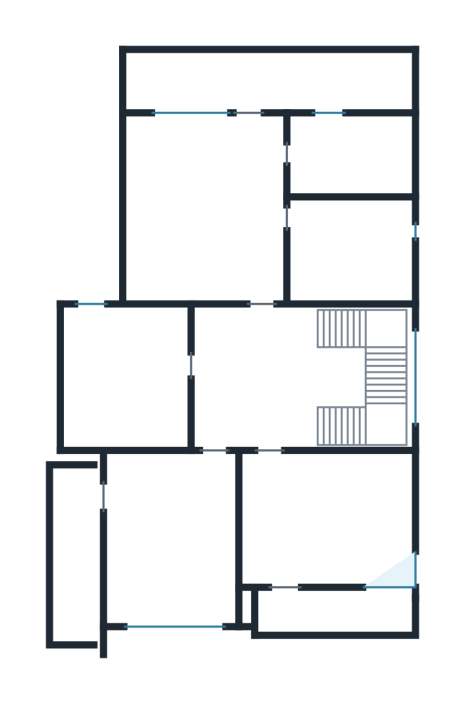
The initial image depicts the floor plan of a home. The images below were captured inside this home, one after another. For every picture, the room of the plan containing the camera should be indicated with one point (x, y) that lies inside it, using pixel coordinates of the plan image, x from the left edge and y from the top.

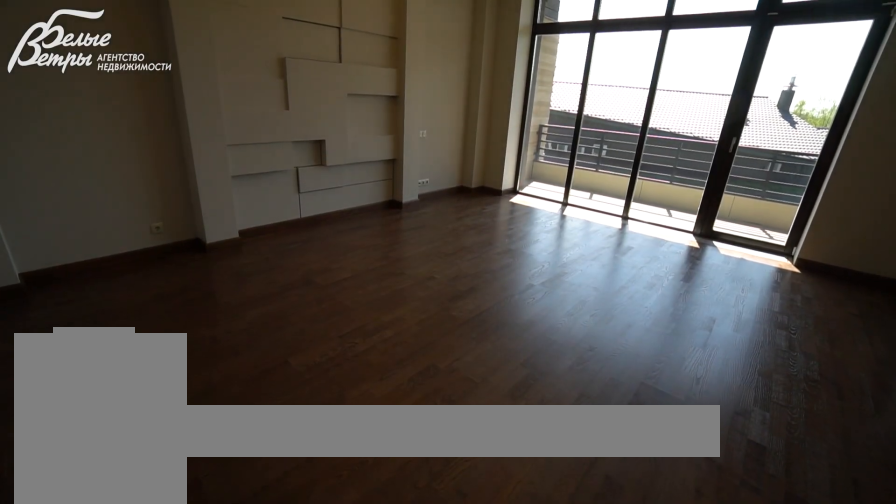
(201, 207)
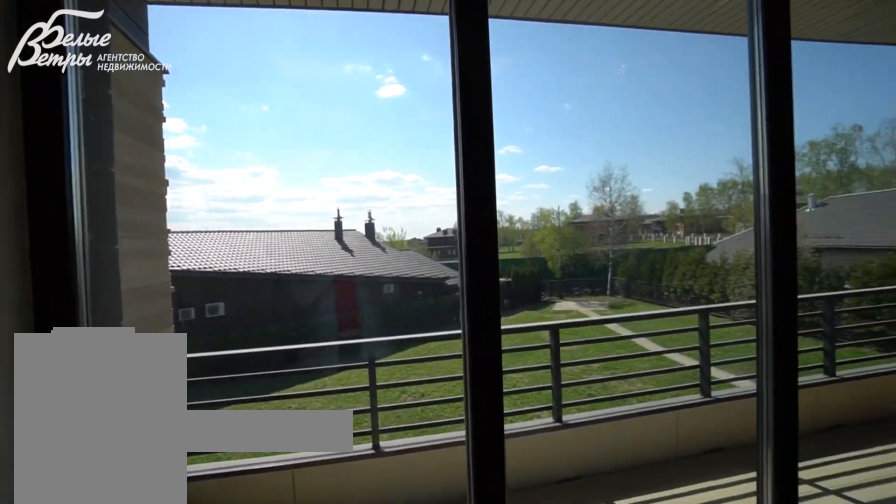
(203, 208)
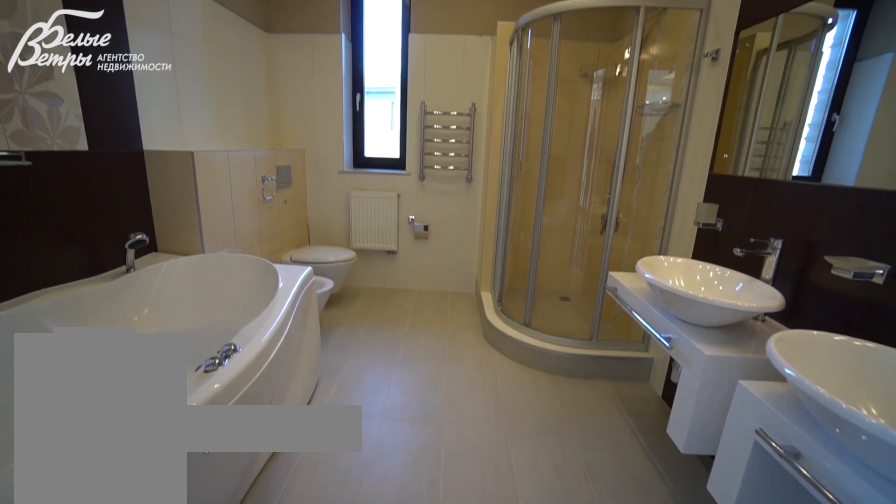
(348, 246)
